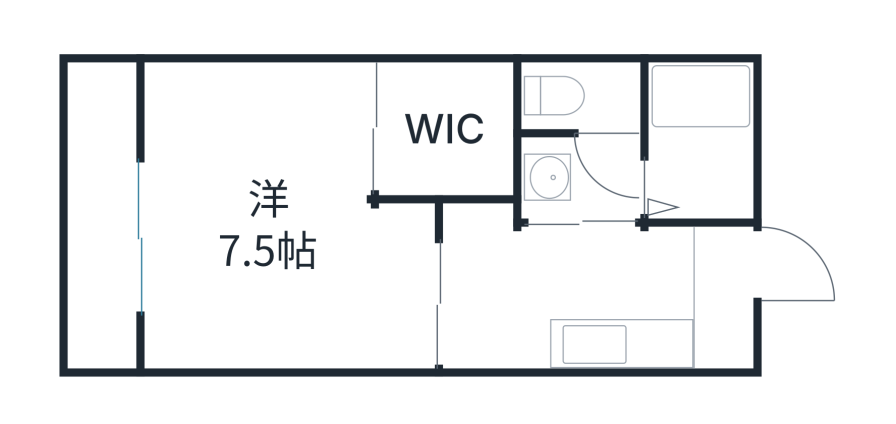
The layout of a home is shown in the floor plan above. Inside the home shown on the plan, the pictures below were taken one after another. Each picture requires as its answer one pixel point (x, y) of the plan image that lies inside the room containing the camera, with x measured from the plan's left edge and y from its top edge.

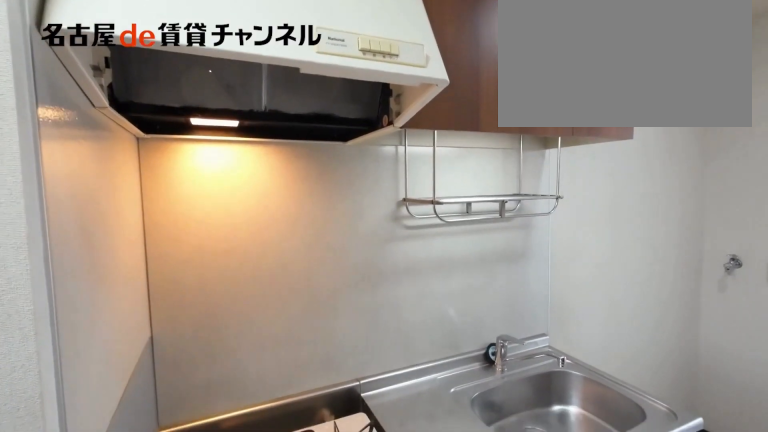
(619, 346)
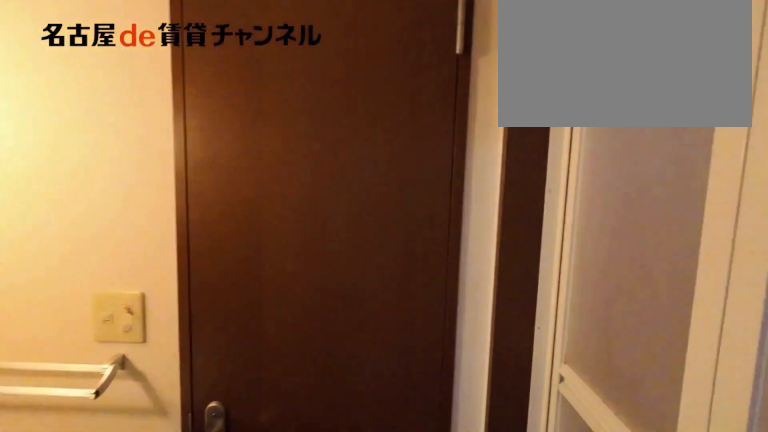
(584, 180)
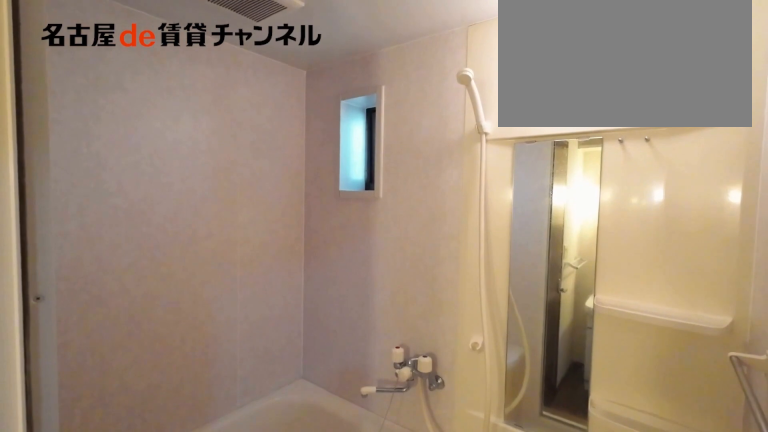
(702, 143)
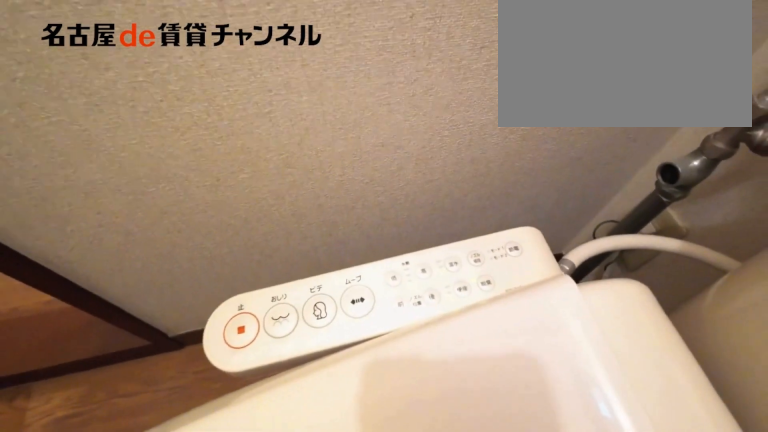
(585, 95)
